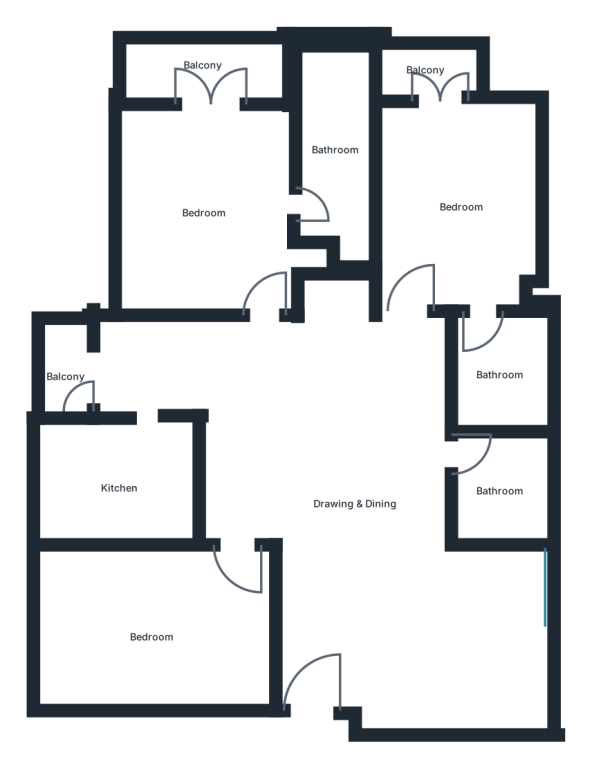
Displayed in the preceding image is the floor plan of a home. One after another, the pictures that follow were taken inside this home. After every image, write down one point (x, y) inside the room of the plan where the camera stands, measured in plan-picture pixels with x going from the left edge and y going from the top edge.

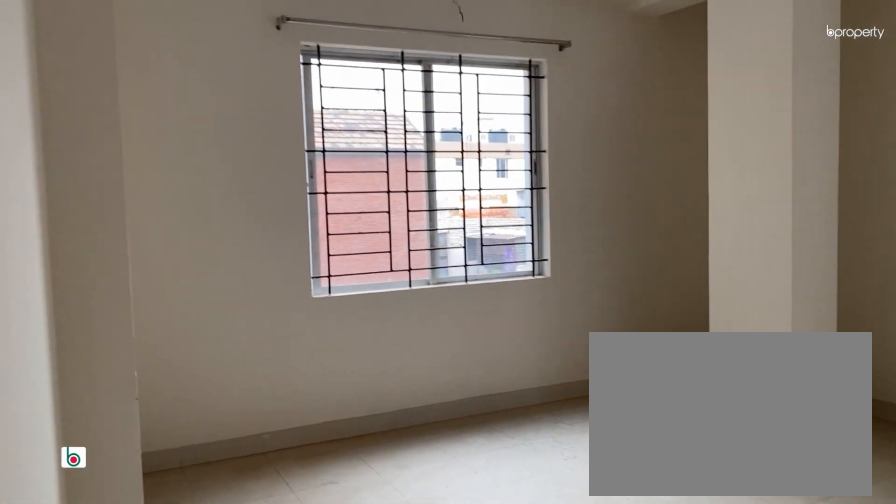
(203, 213)
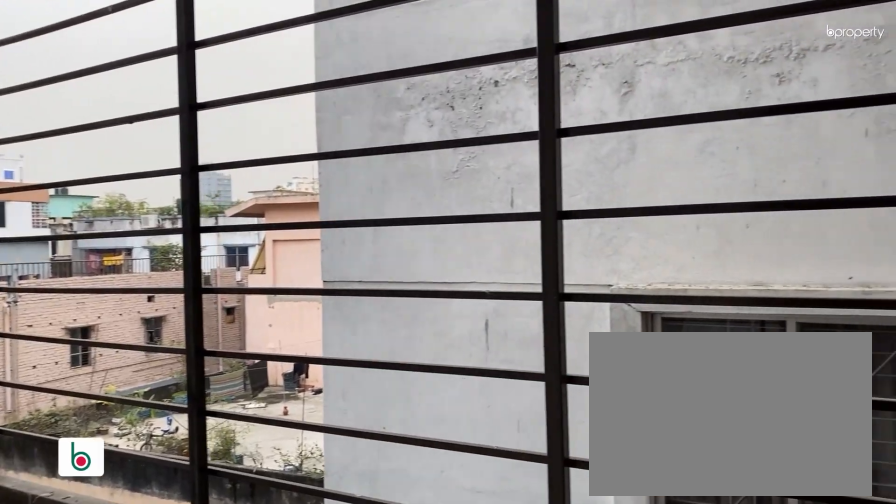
(203, 66)
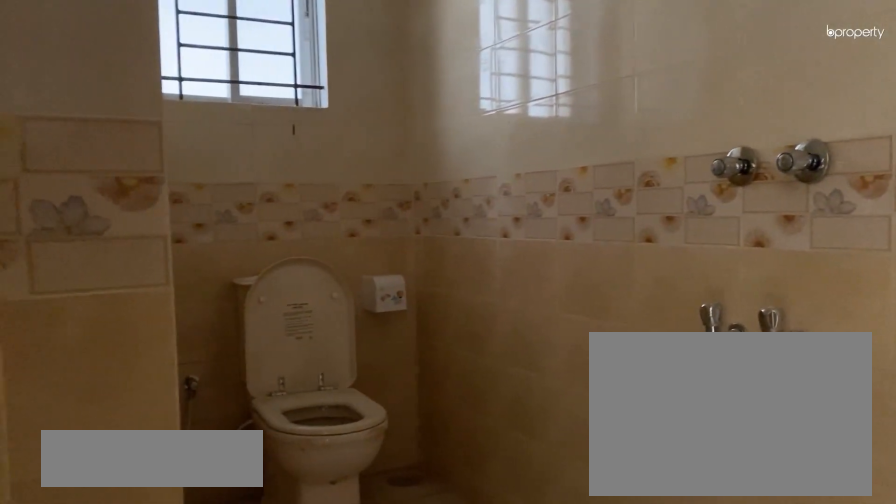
(335, 151)
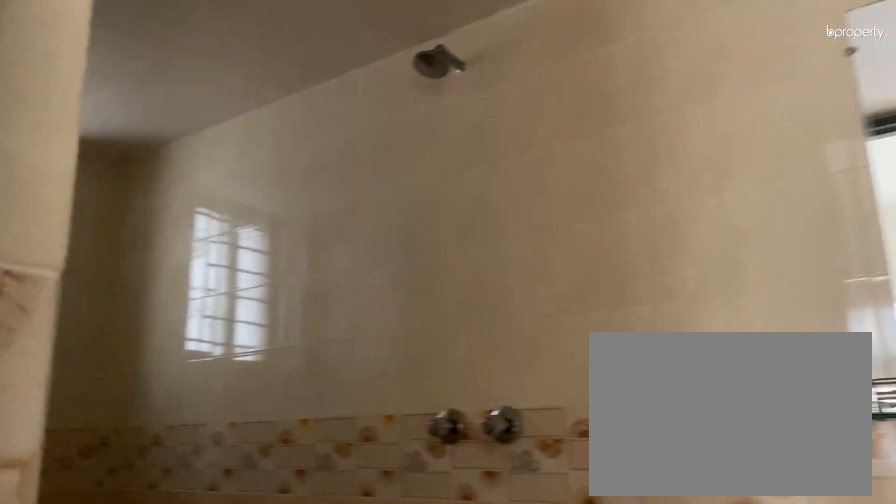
(335, 151)
